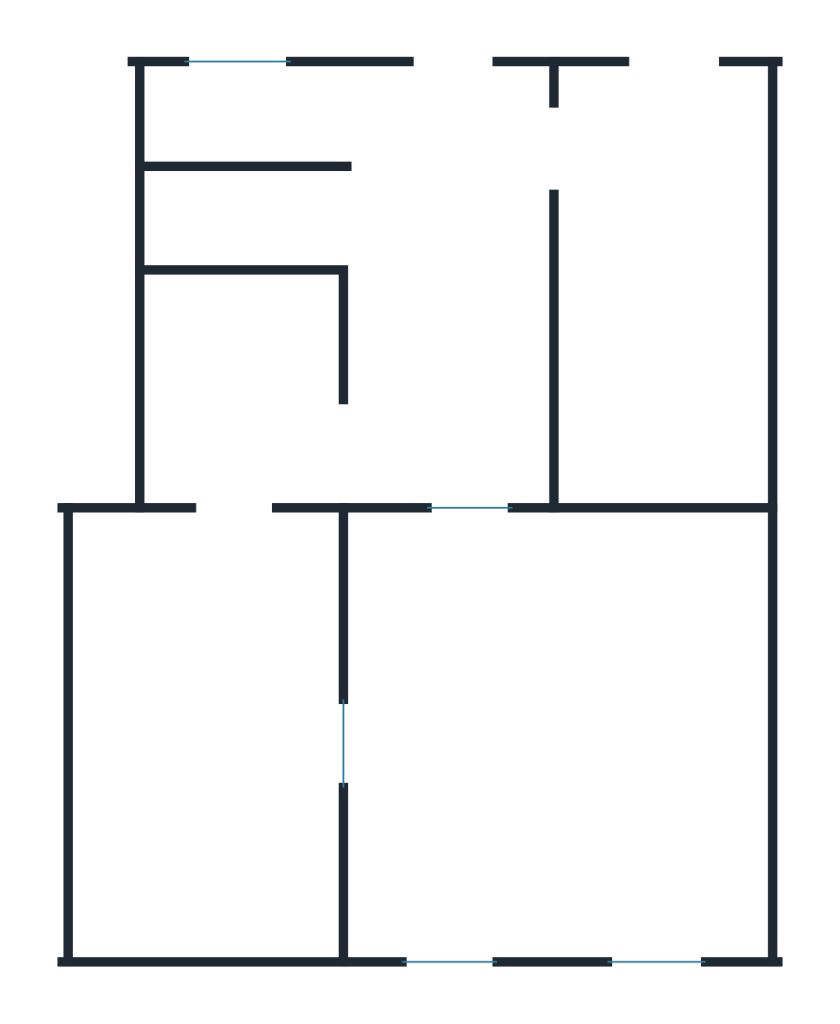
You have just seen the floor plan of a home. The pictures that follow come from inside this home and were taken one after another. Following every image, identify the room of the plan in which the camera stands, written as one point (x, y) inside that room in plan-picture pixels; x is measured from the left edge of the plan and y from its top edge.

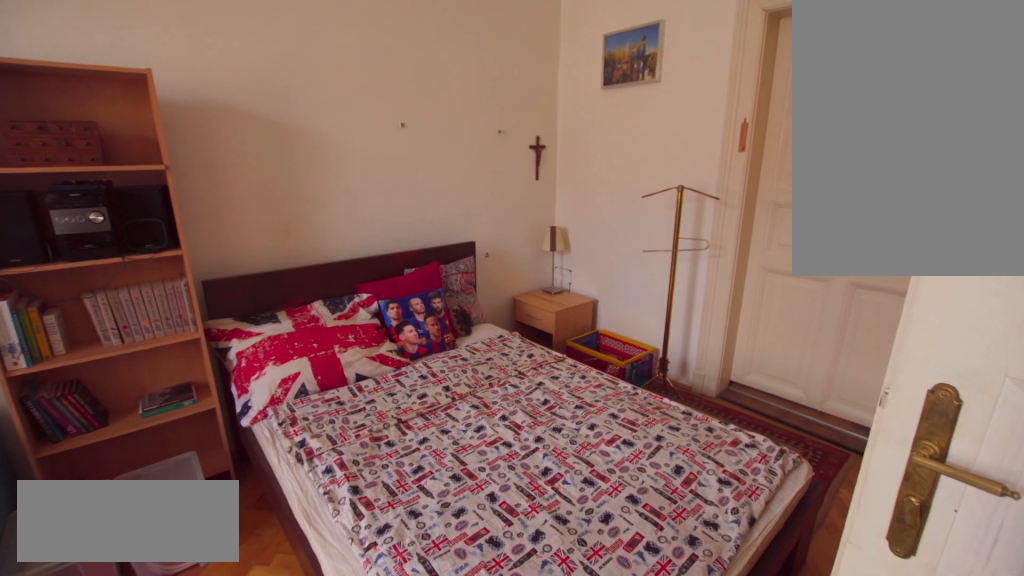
(189, 732)
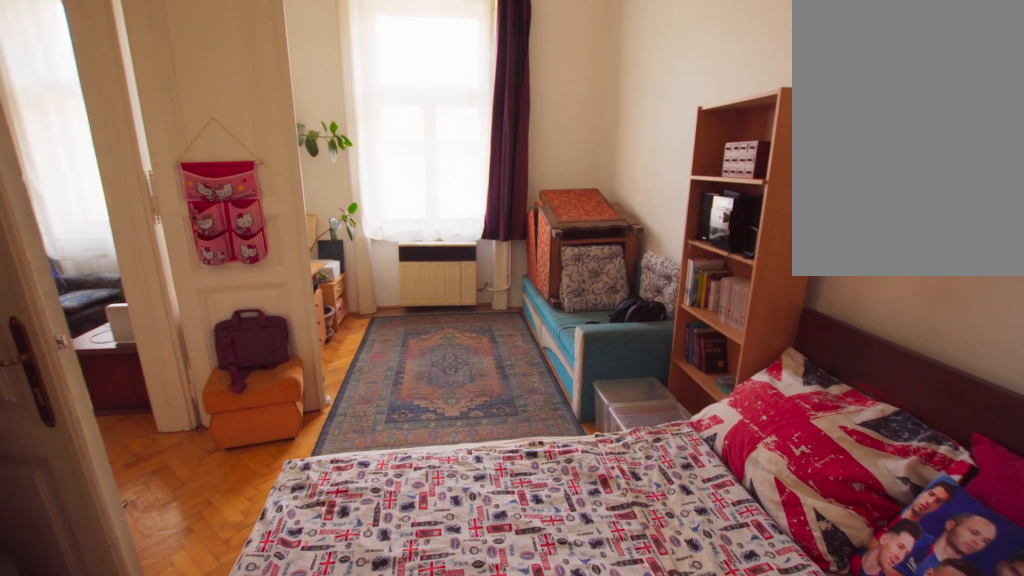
(190, 732)
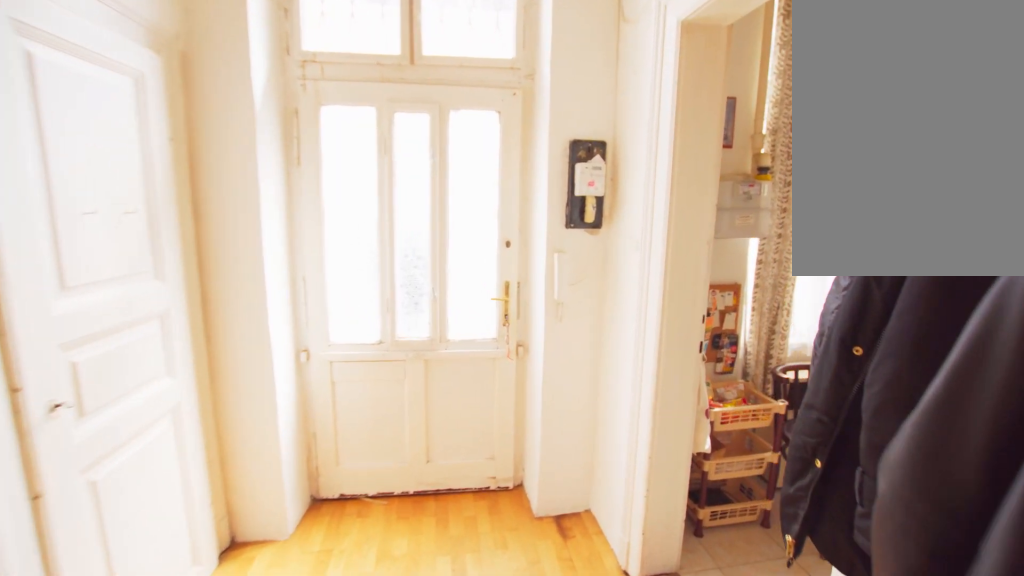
(459, 294)
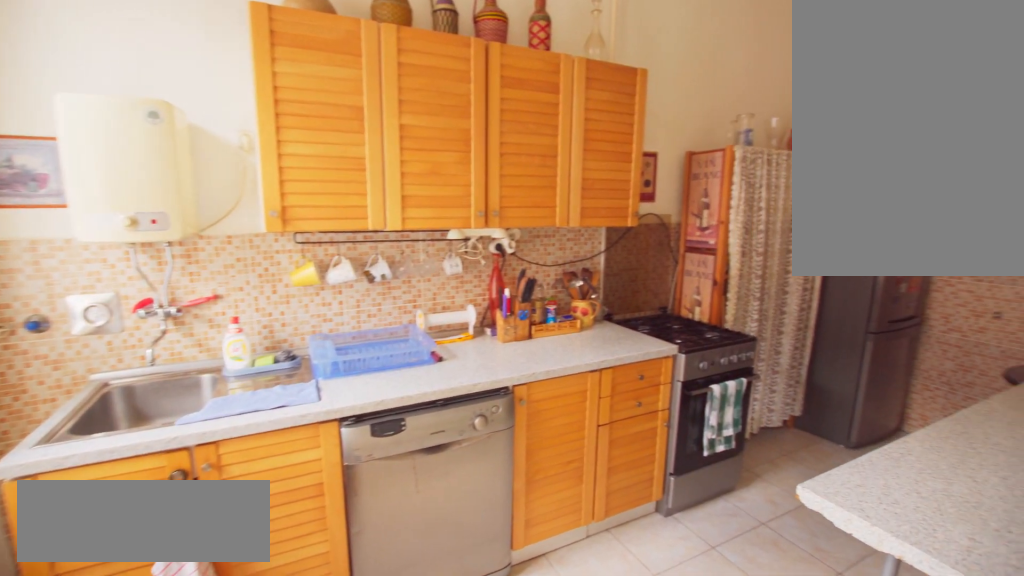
(676, 286)
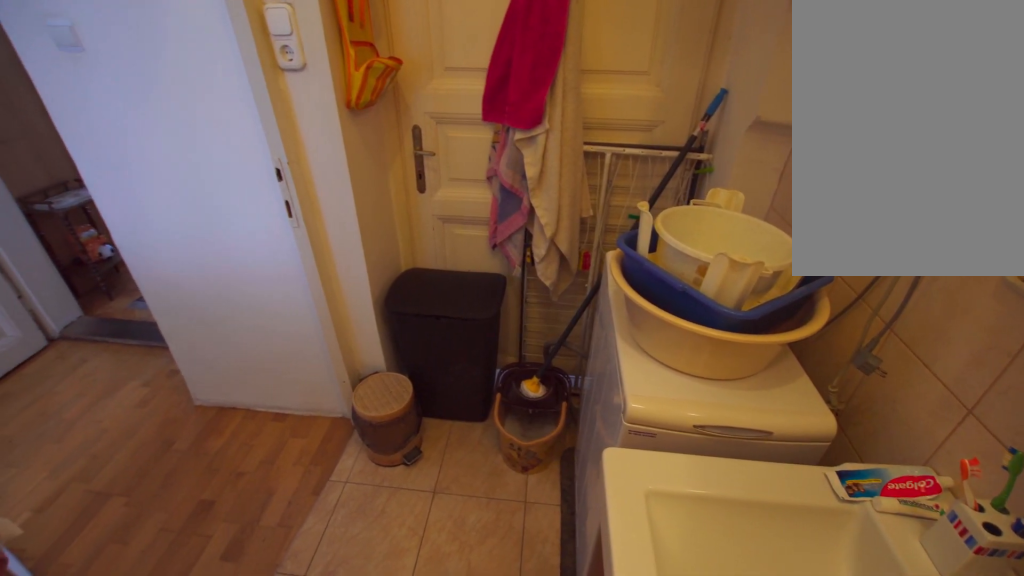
(237, 387)
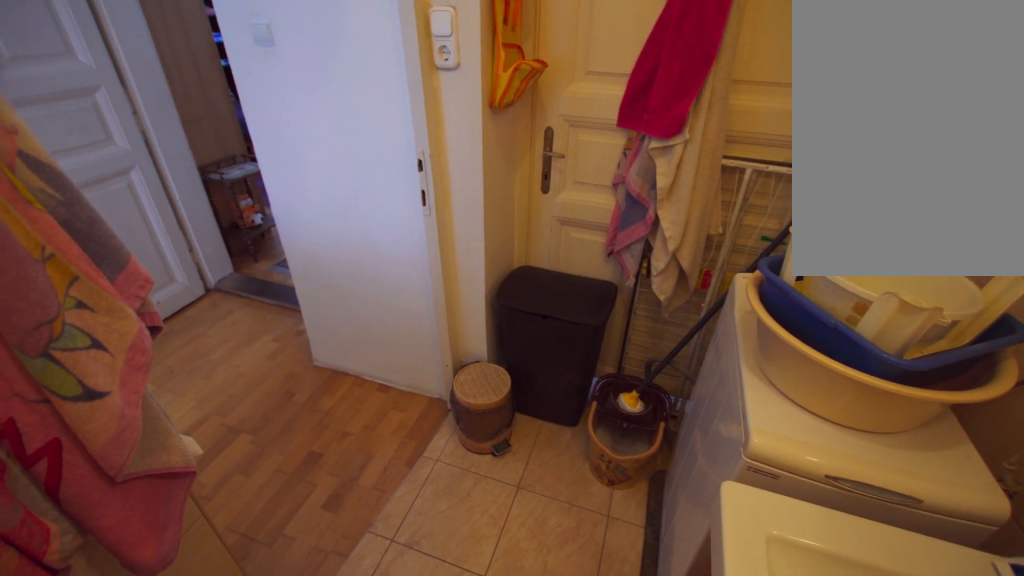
(236, 386)
